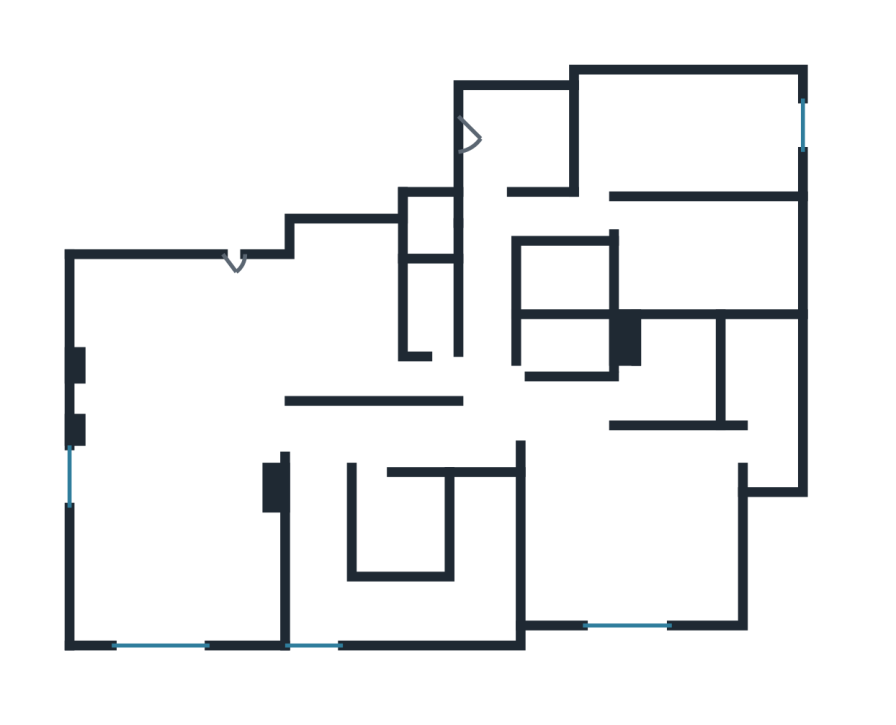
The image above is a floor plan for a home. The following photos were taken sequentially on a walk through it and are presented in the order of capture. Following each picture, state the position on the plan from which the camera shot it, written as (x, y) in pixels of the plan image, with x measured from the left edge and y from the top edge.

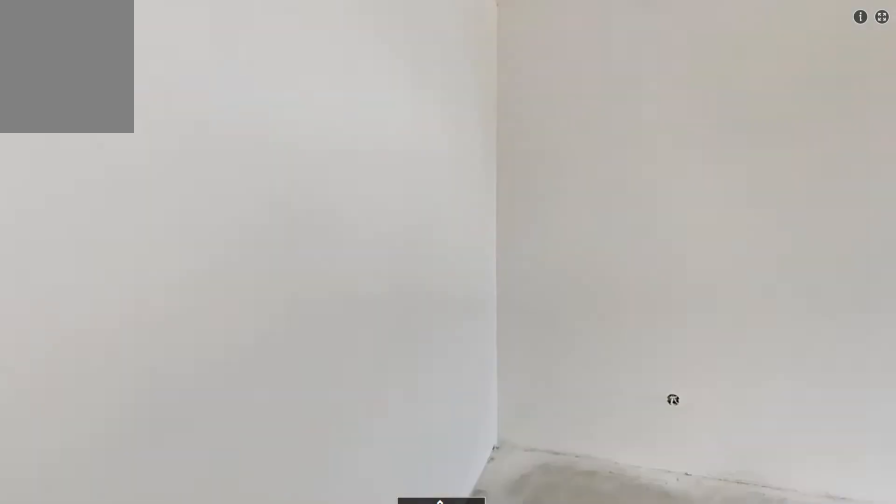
(579, 120)
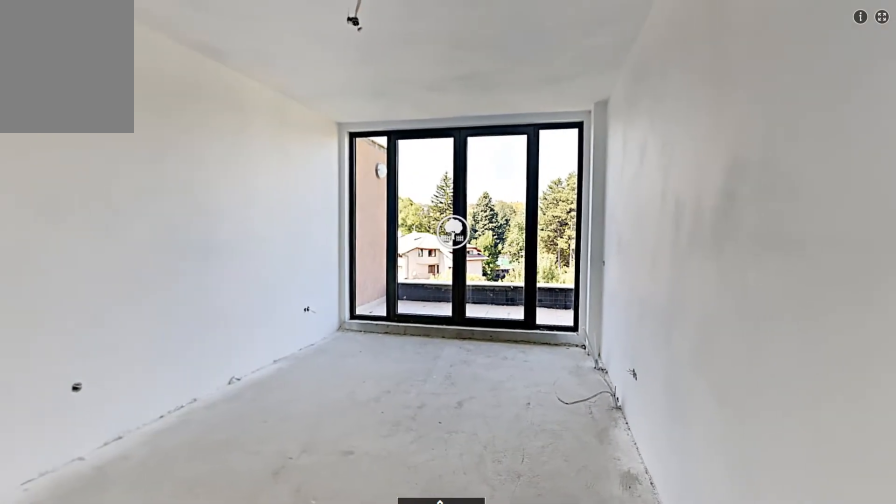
(649, 157)
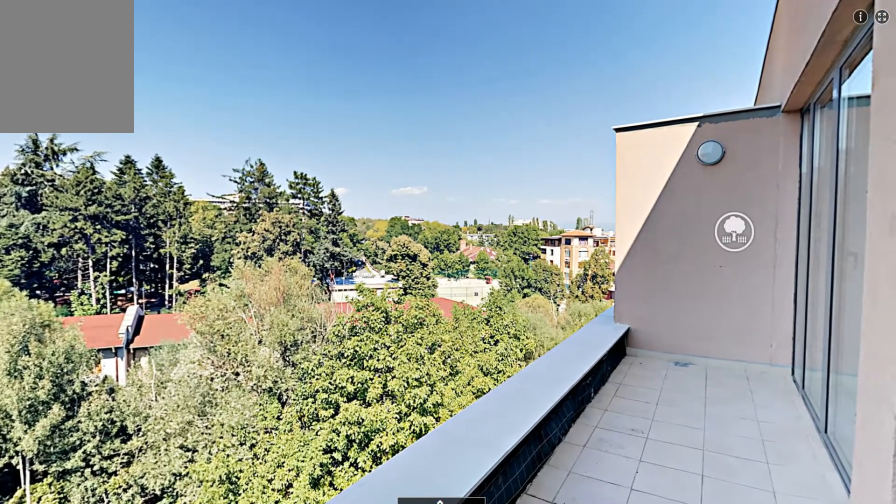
(830, 131)
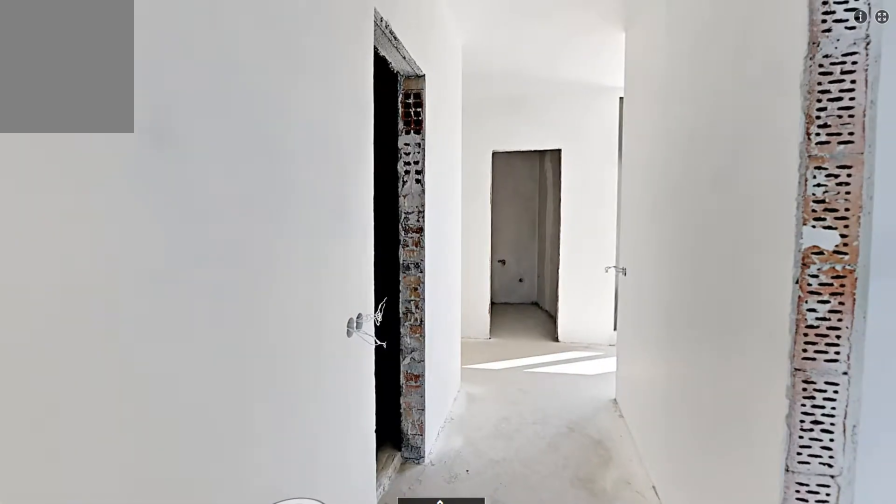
(568, 227)
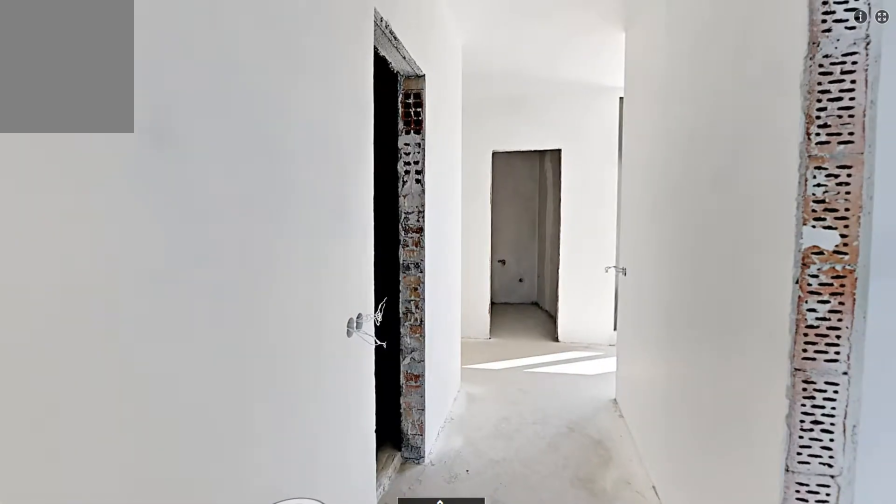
(567, 228)
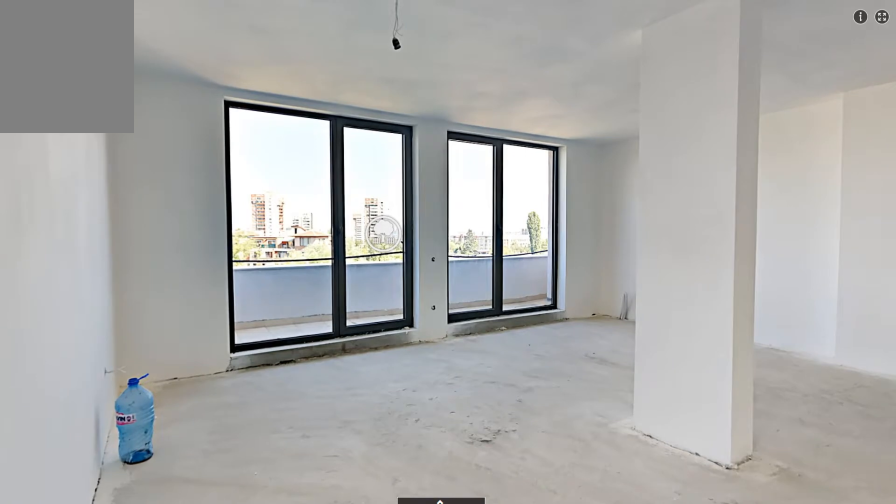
(695, 511)
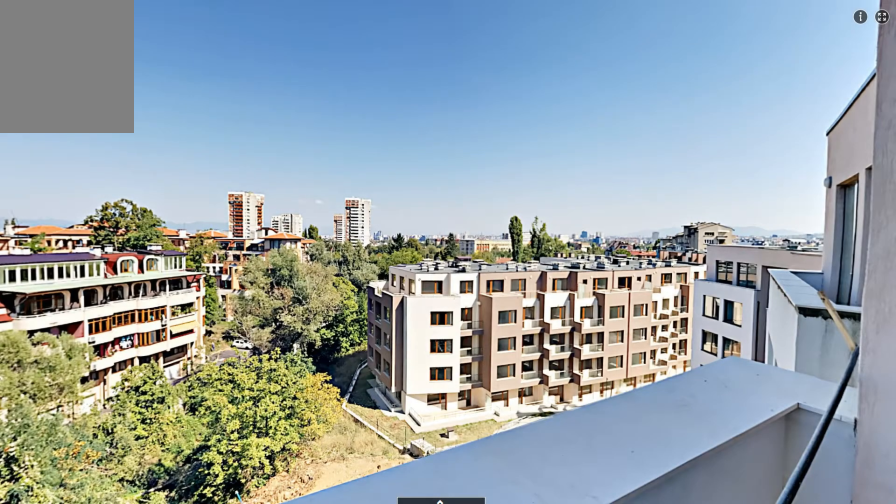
(588, 653)
